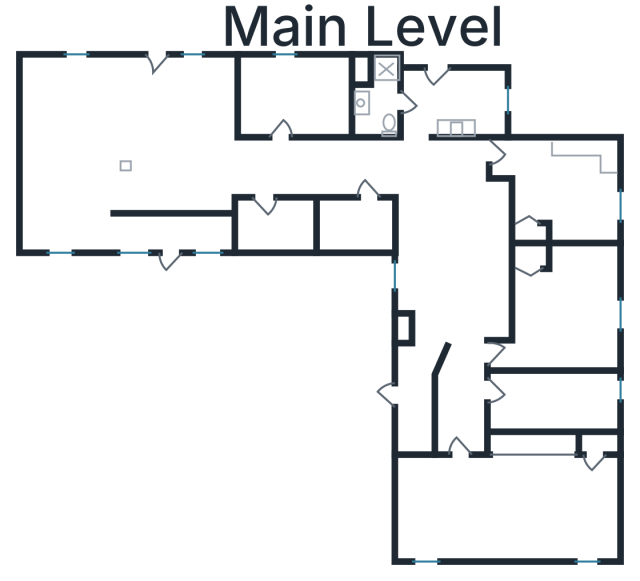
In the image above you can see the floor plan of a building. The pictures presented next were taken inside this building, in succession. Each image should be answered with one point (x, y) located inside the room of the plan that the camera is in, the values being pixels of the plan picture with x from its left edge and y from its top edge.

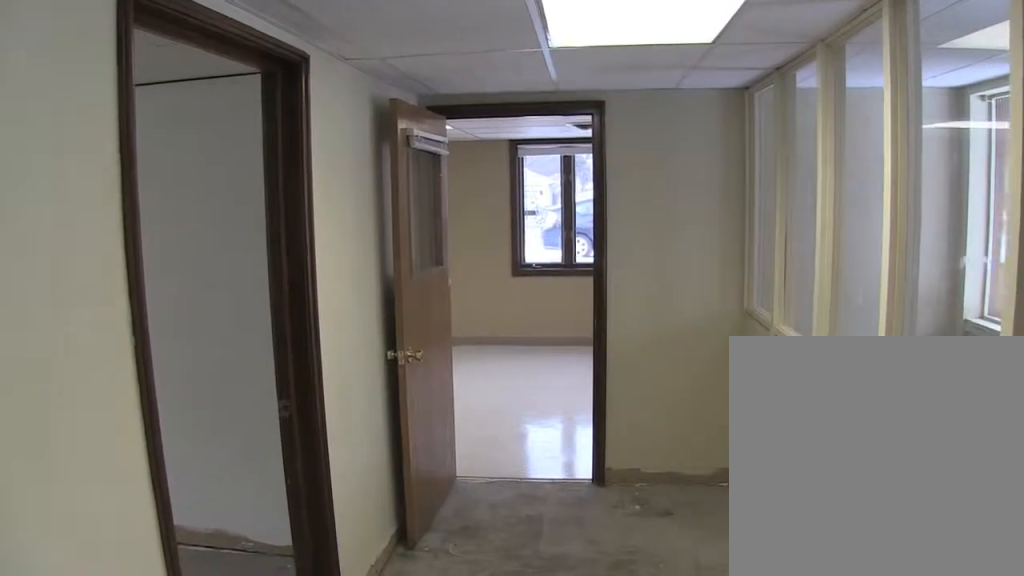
(462, 400)
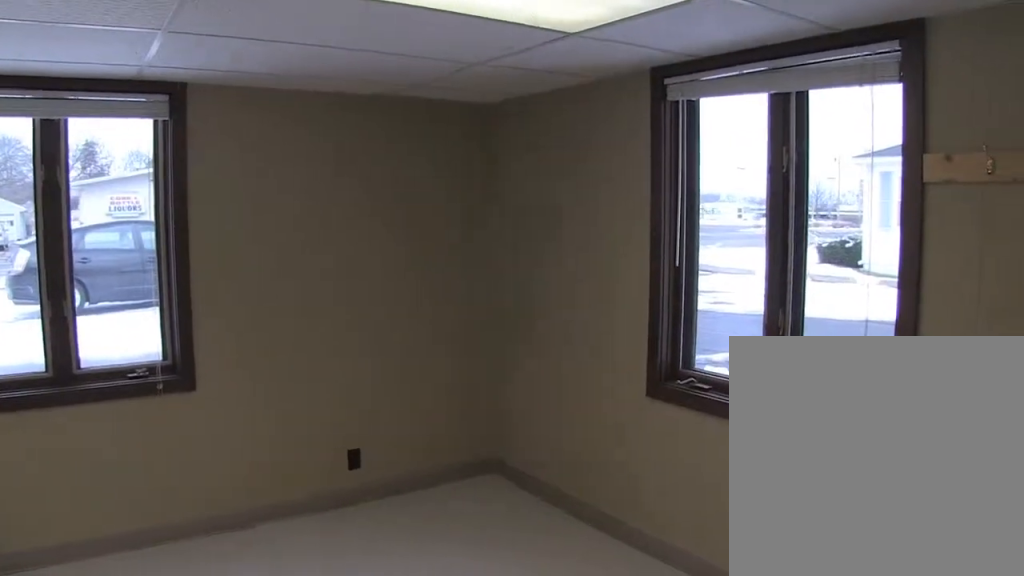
(503, 506)
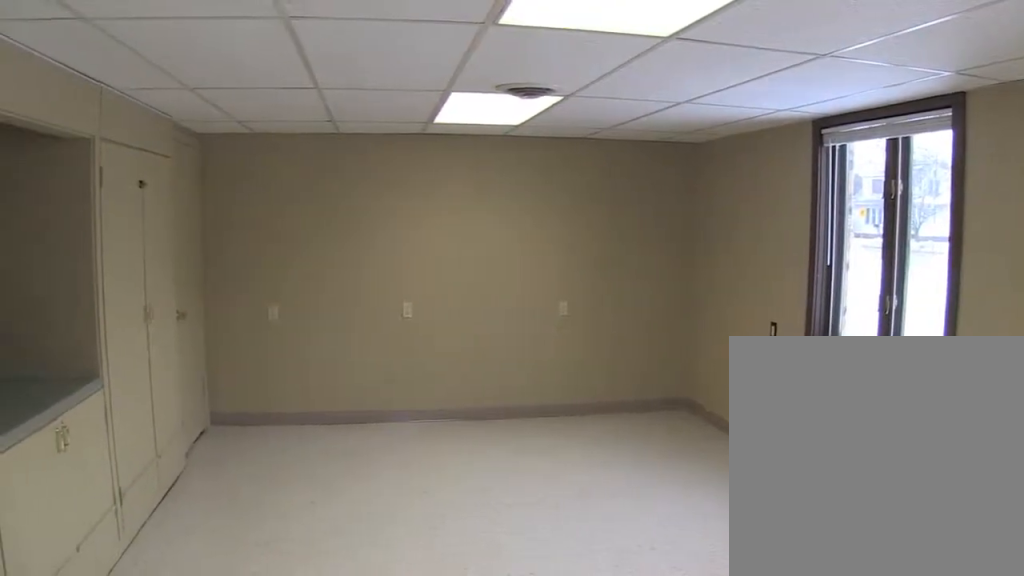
(503, 506)
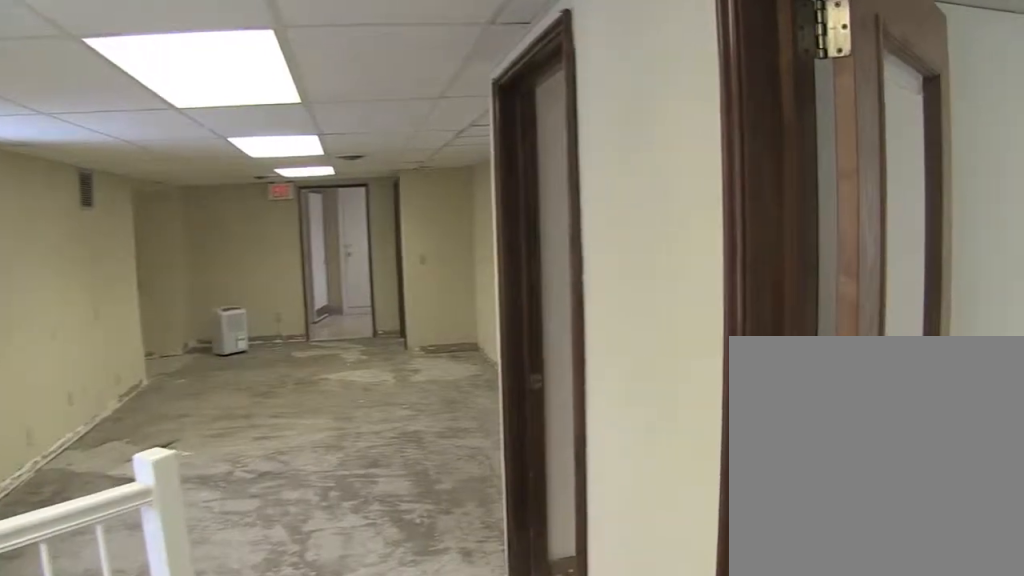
(462, 401)
